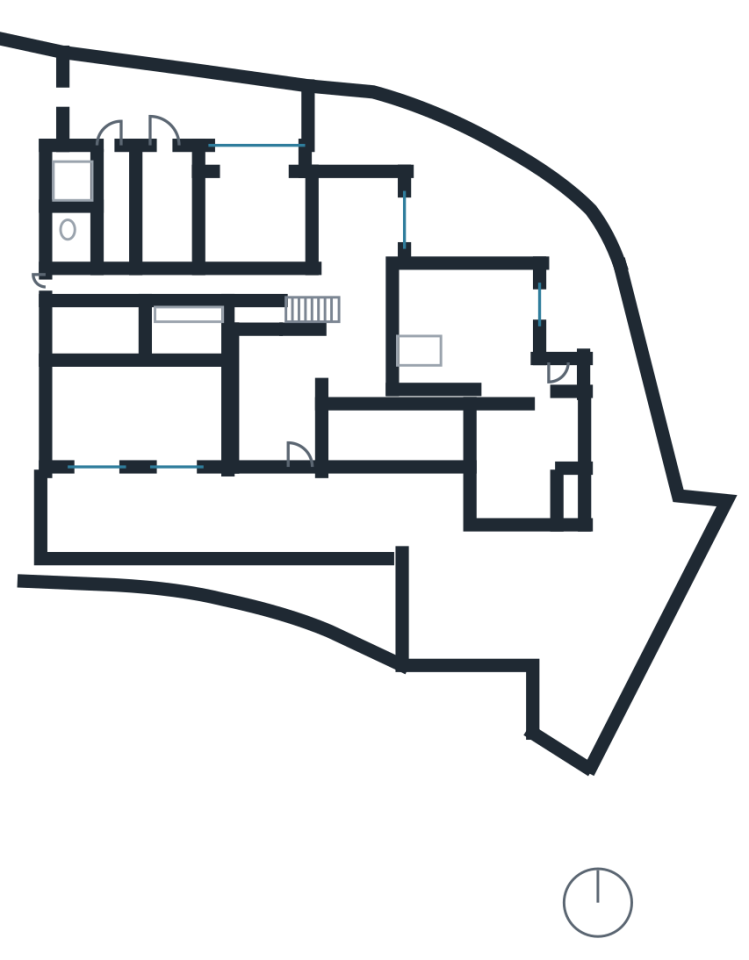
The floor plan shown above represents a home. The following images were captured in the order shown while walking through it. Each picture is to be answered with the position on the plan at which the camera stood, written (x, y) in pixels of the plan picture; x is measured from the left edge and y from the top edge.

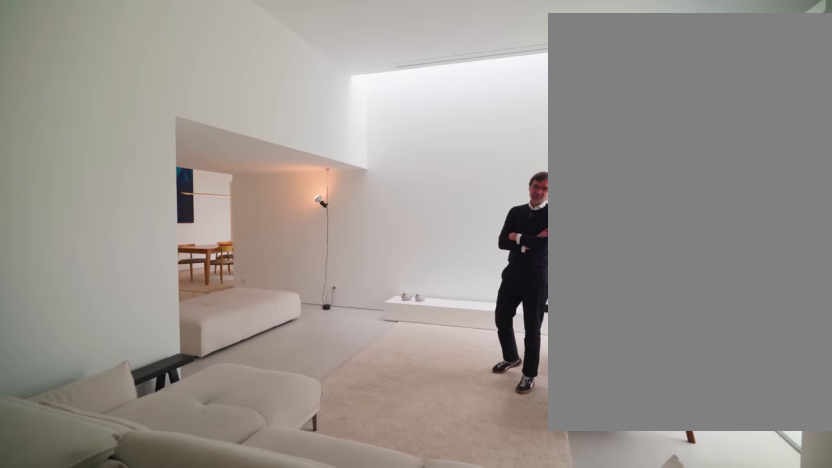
(490, 386)
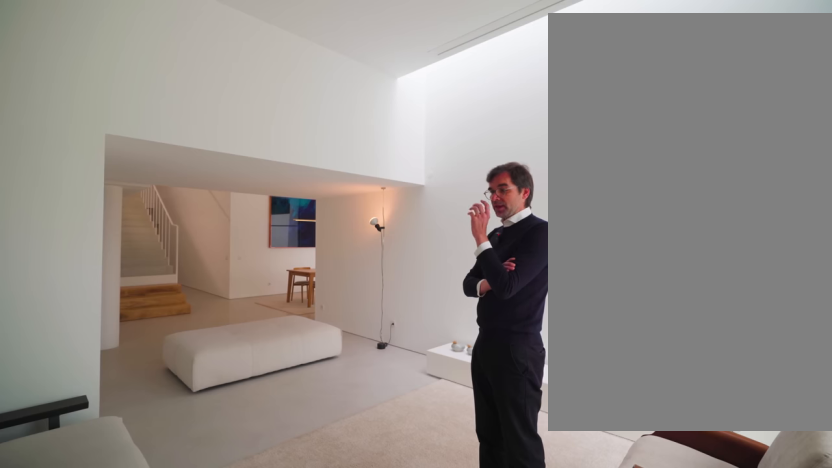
(508, 379)
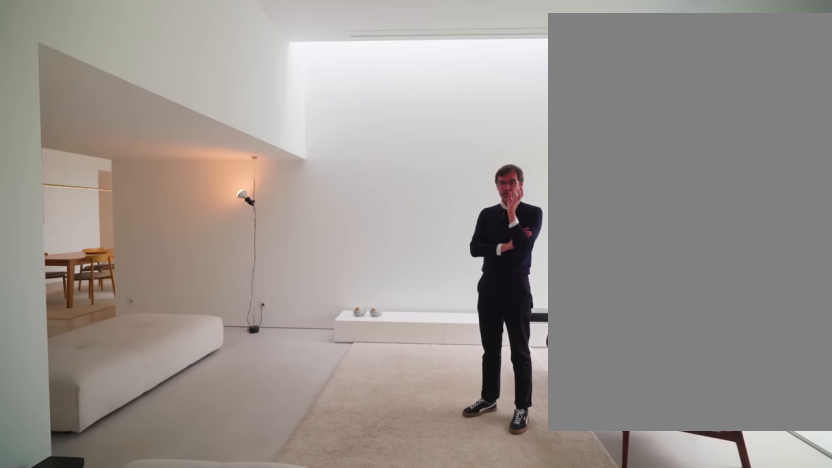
(495, 339)
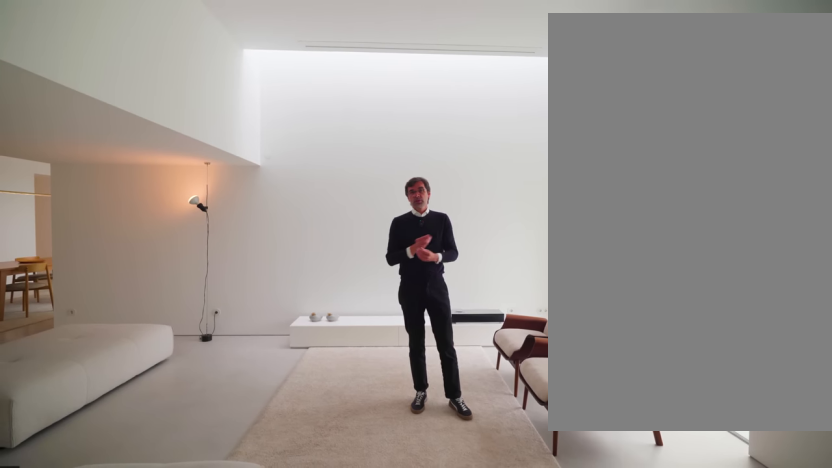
(494, 341)
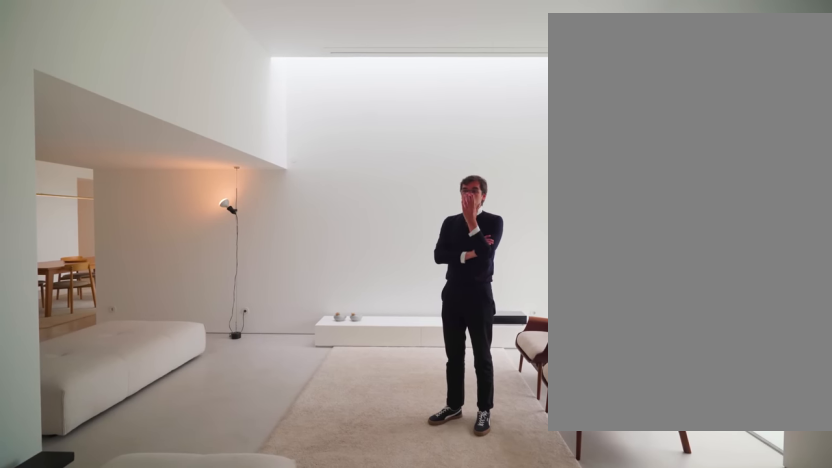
(495, 340)
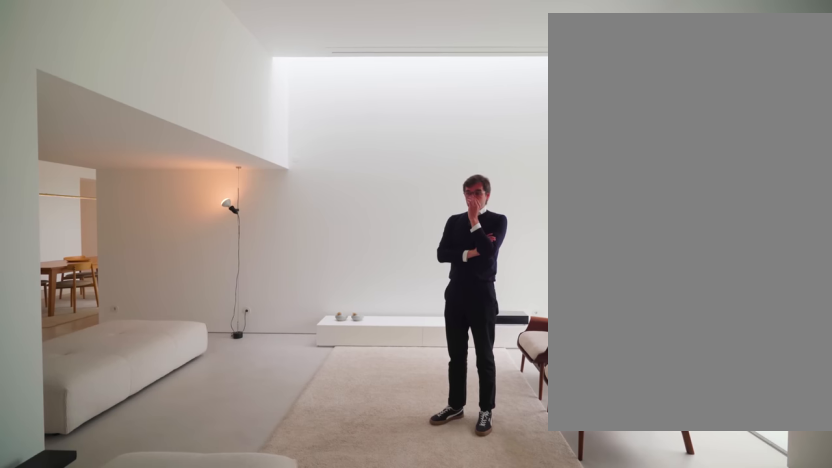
(495, 340)
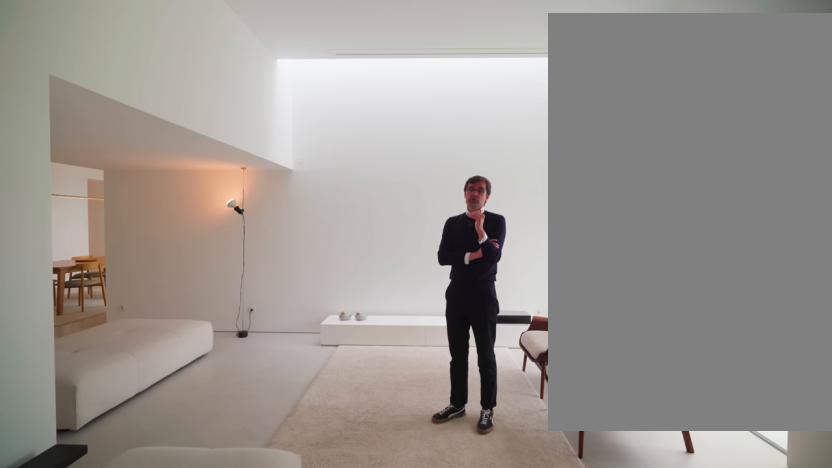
(495, 340)
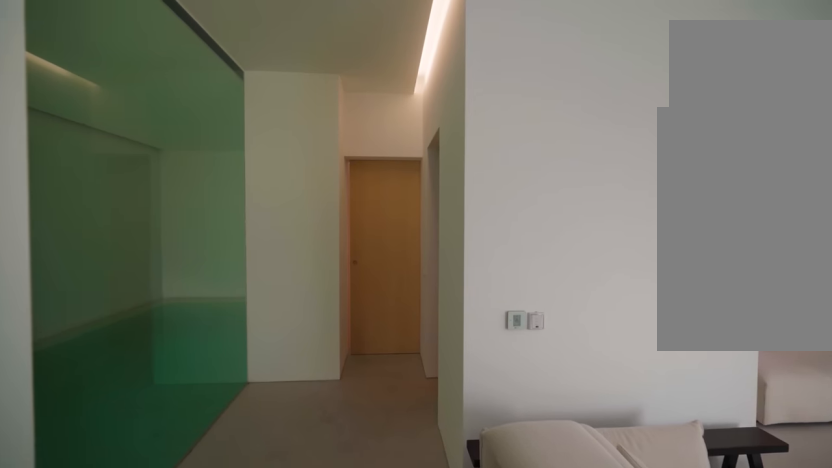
(494, 340)
